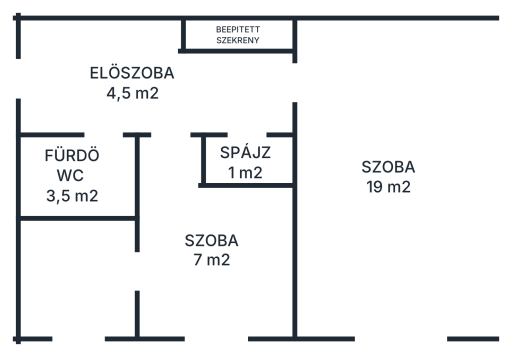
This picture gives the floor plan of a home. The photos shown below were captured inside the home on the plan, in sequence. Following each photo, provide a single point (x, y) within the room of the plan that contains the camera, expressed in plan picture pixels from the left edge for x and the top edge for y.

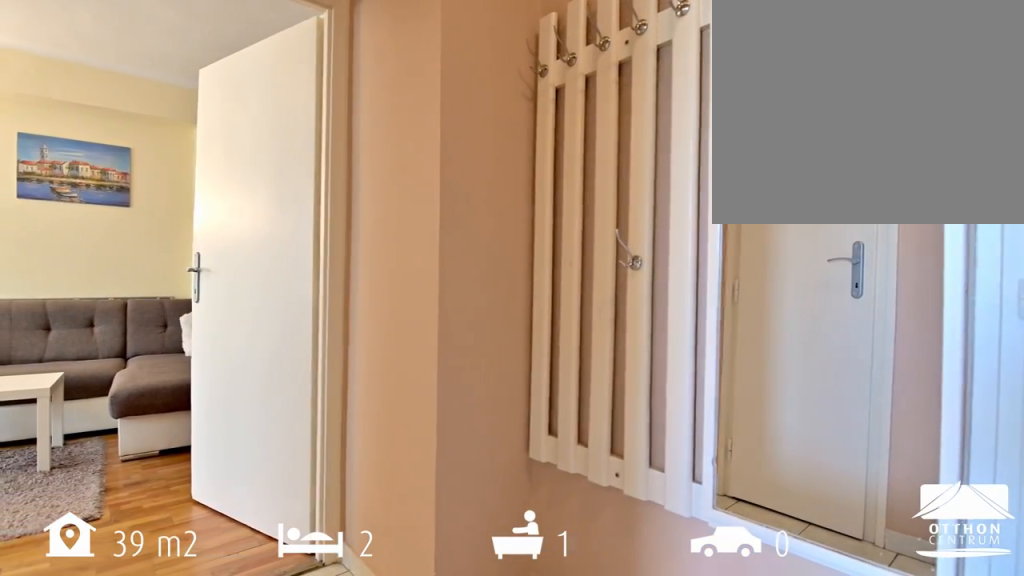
(139, 80)
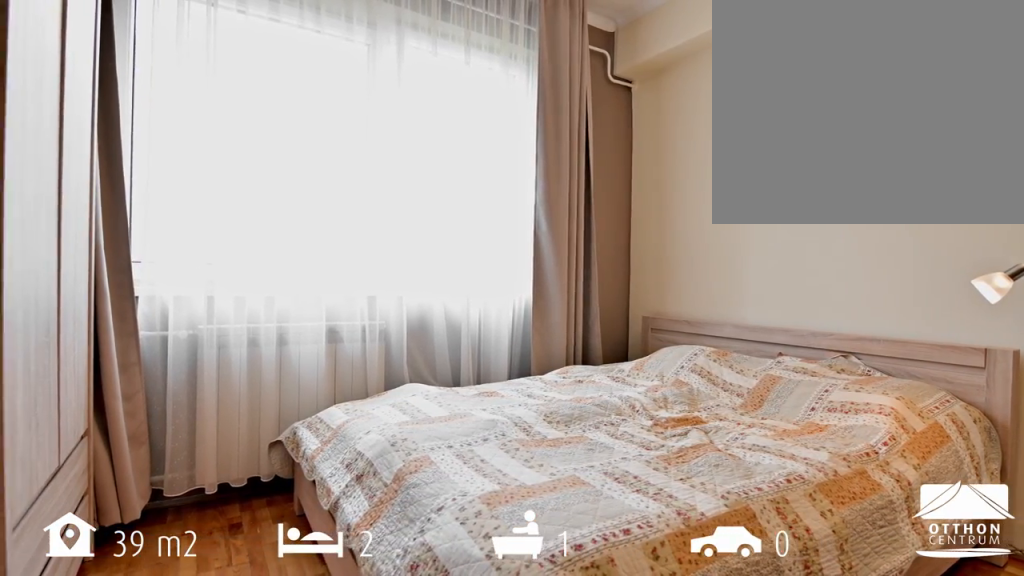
(398, 168)
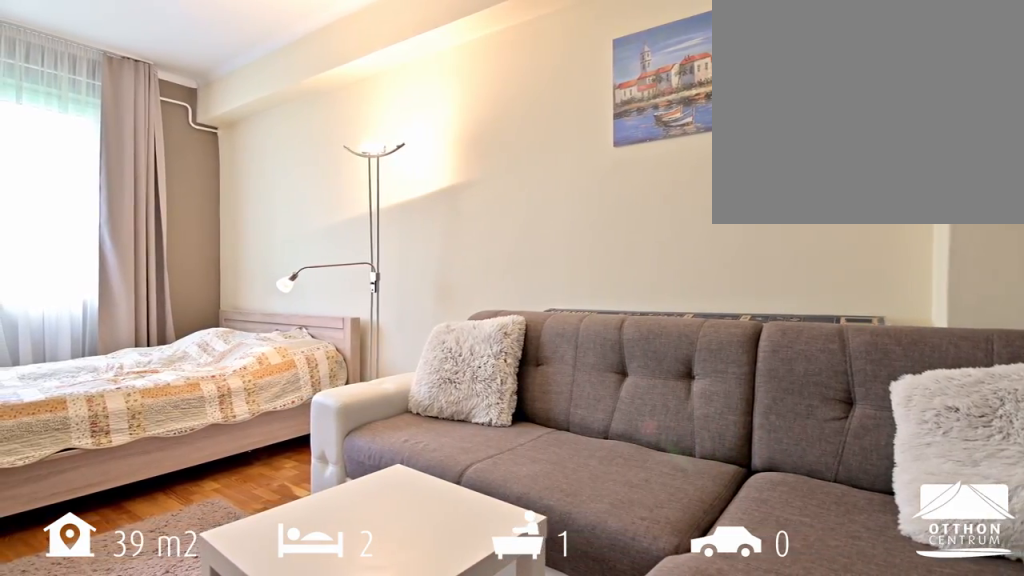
(398, 168)
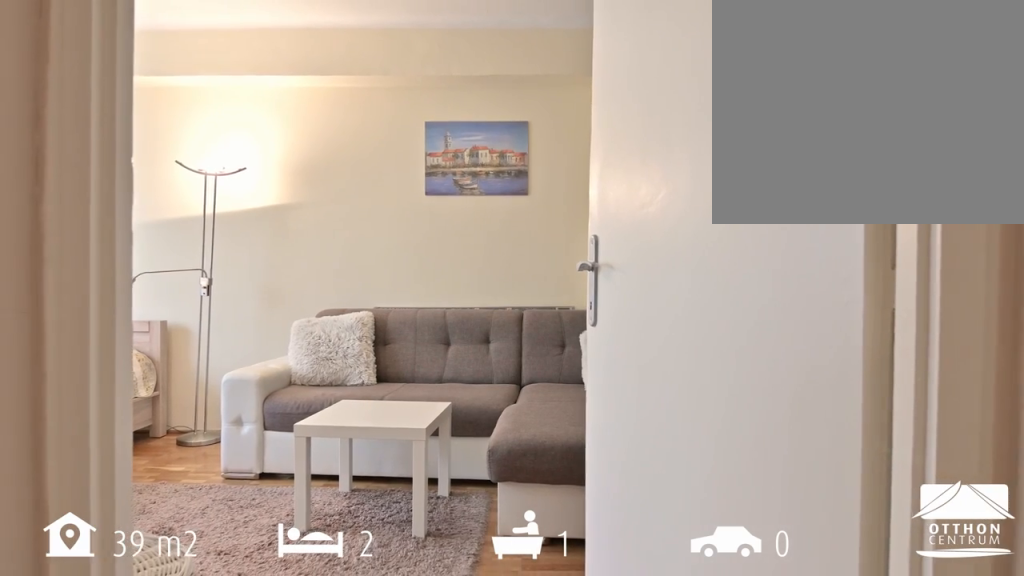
(139, 80)
